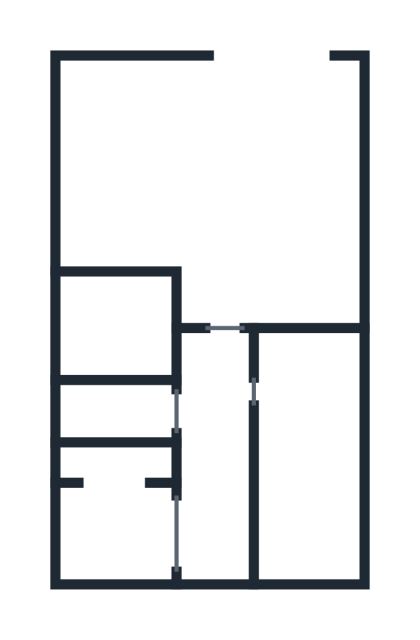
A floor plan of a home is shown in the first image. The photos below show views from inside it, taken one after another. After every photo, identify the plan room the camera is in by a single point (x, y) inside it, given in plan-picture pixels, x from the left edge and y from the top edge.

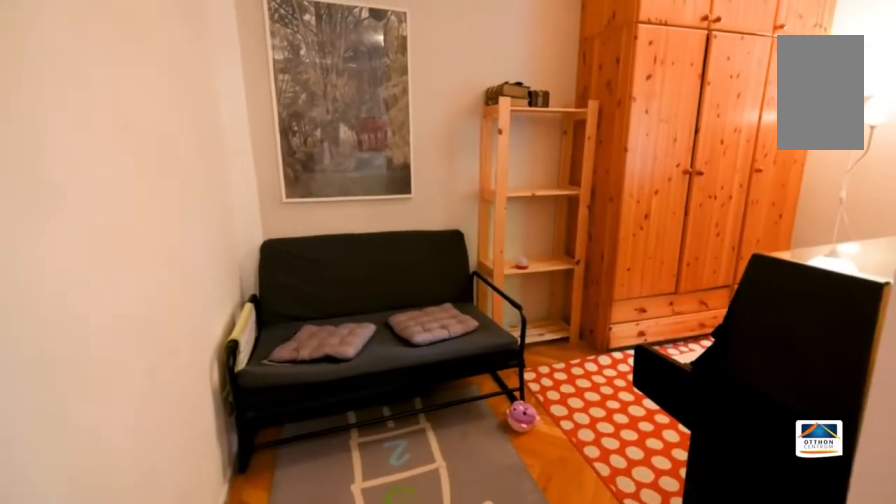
(207, 156)
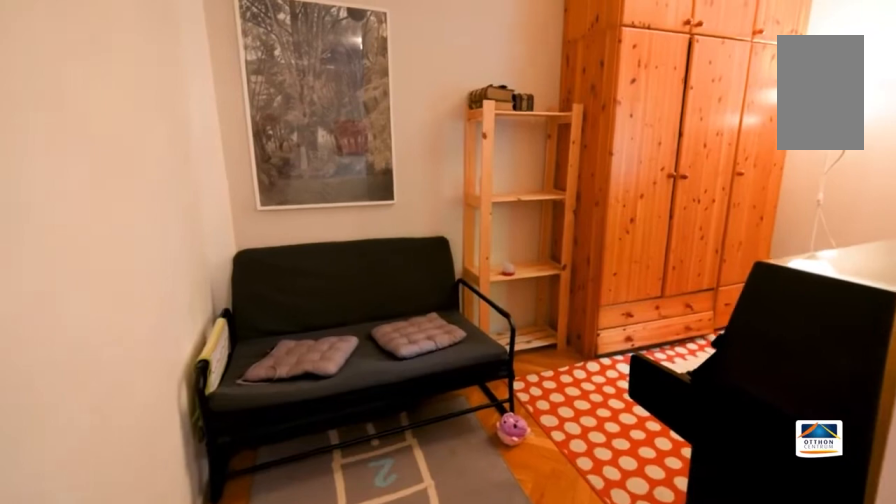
(207, 157)
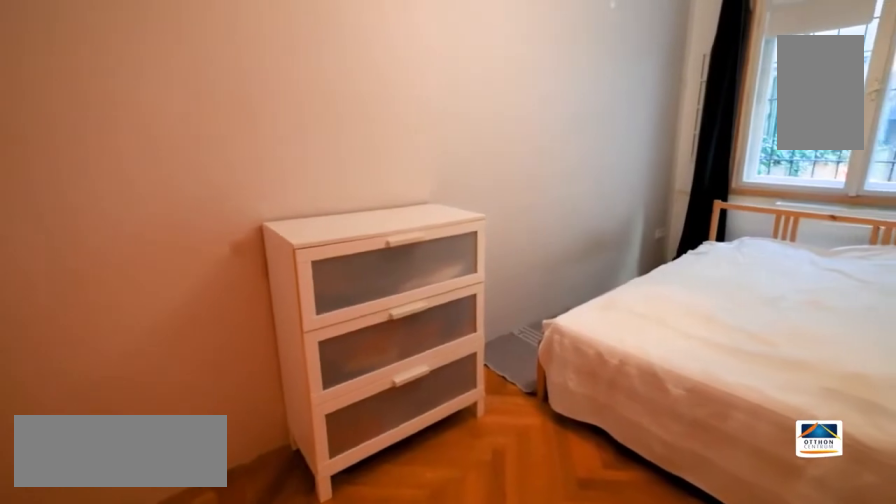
(310, 455)
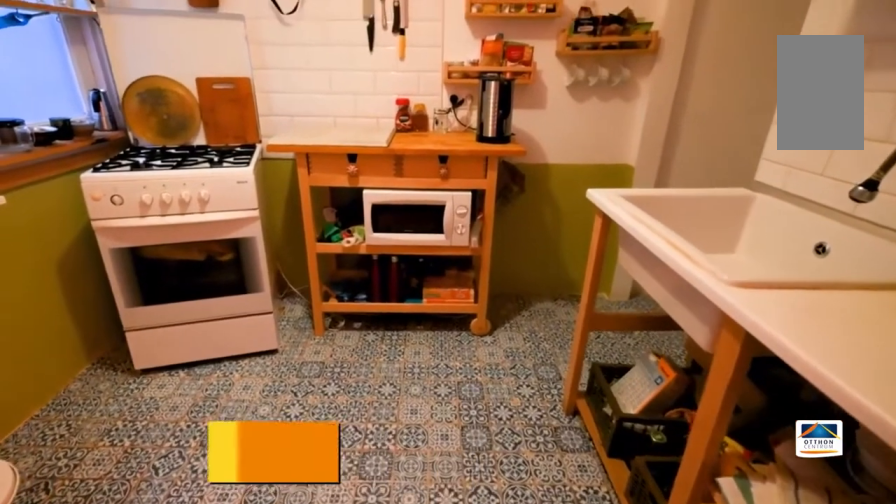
(122, 539)
